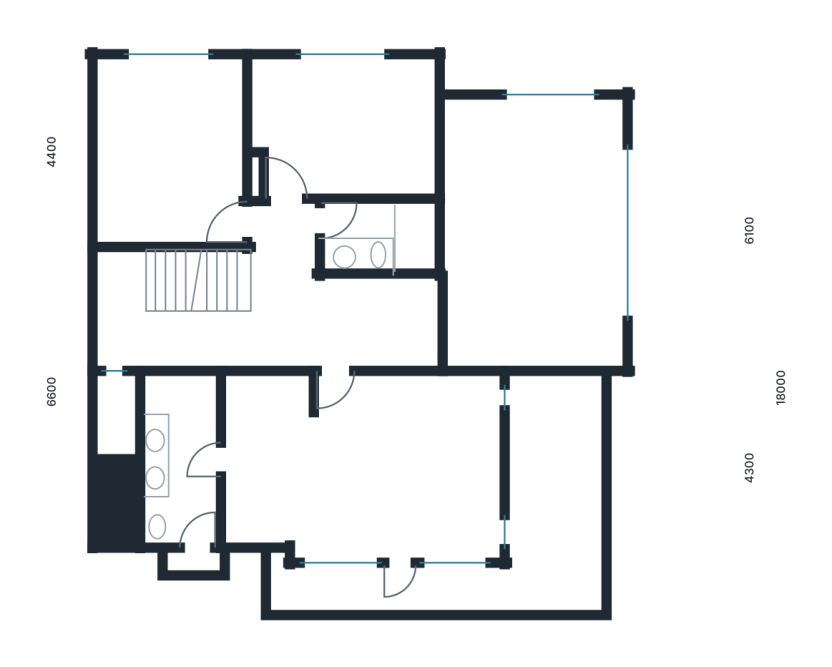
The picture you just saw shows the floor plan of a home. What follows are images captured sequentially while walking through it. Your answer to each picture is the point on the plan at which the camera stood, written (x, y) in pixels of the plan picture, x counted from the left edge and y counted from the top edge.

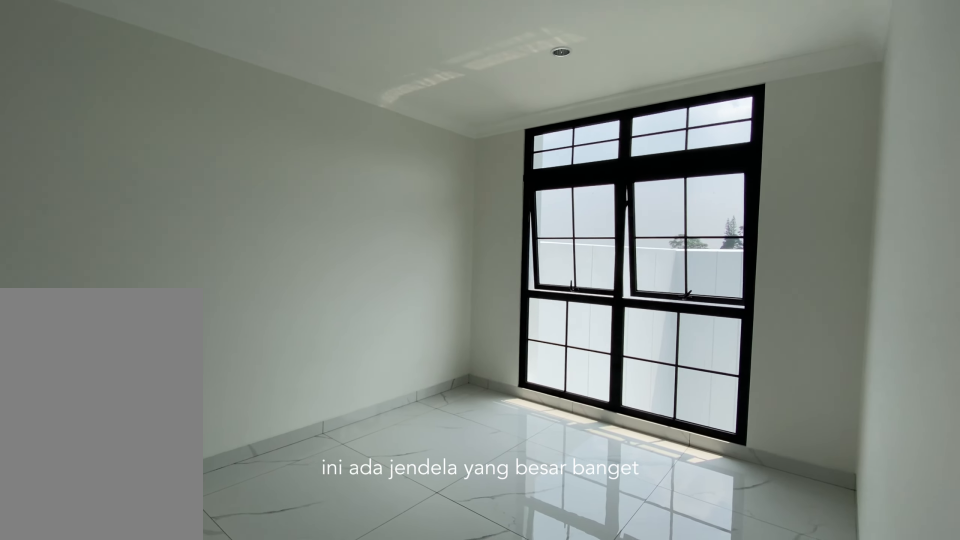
(167, 145)
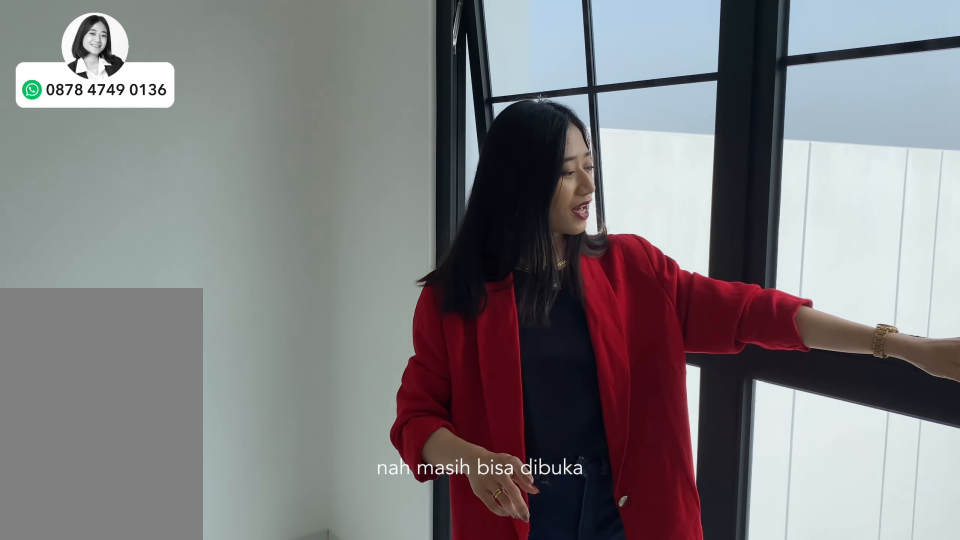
(167, 145)
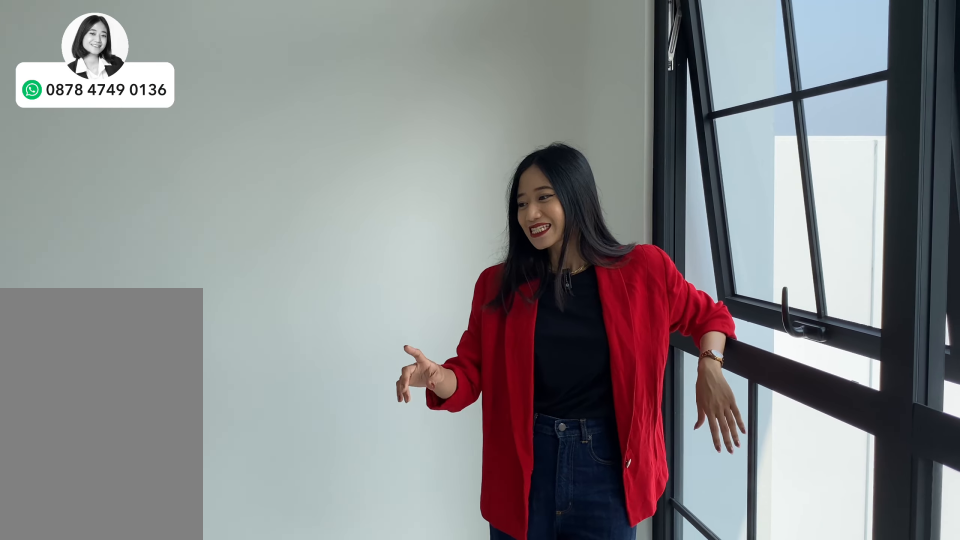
(167, 145)
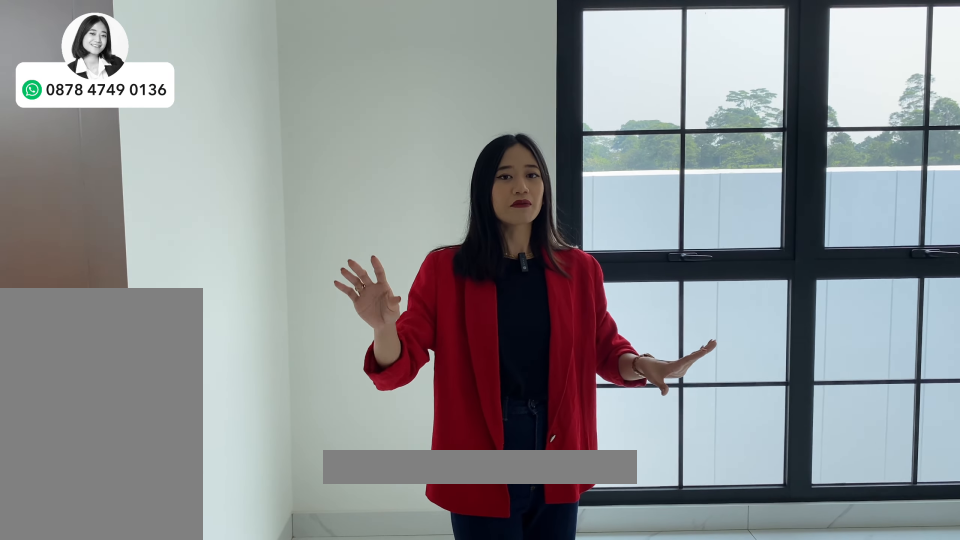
(358, 126)
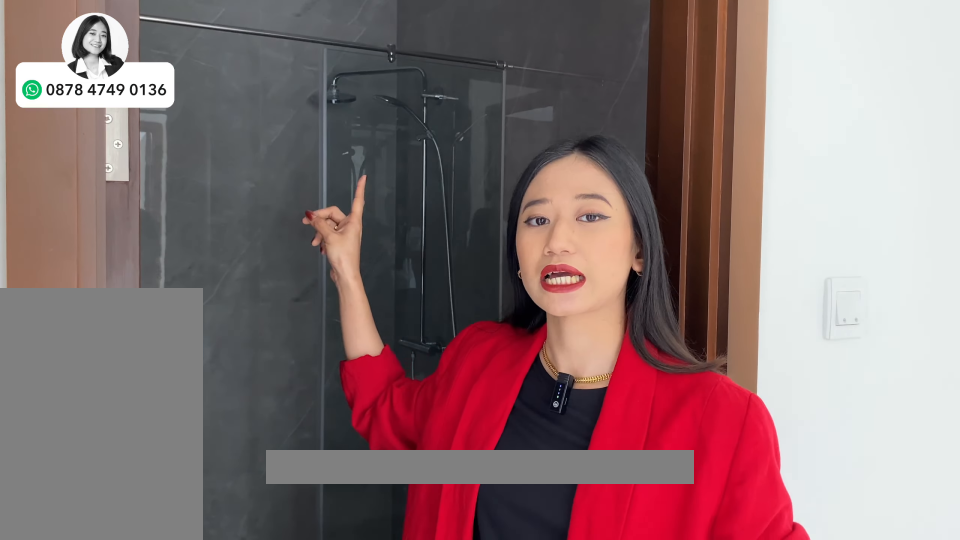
(395, 244)
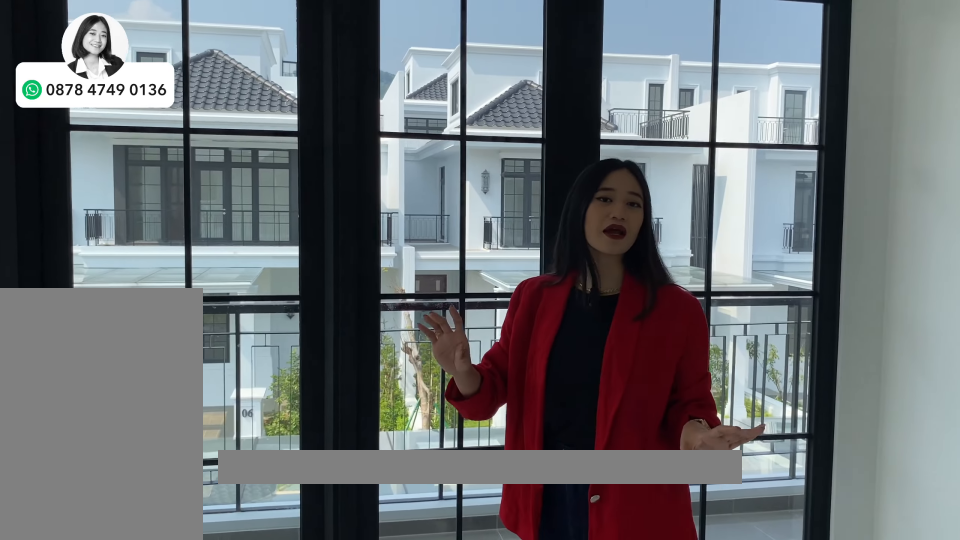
(263, 414)
